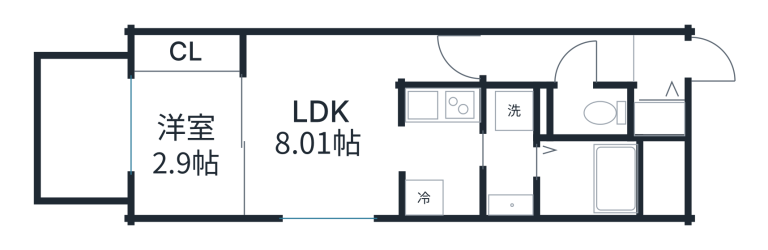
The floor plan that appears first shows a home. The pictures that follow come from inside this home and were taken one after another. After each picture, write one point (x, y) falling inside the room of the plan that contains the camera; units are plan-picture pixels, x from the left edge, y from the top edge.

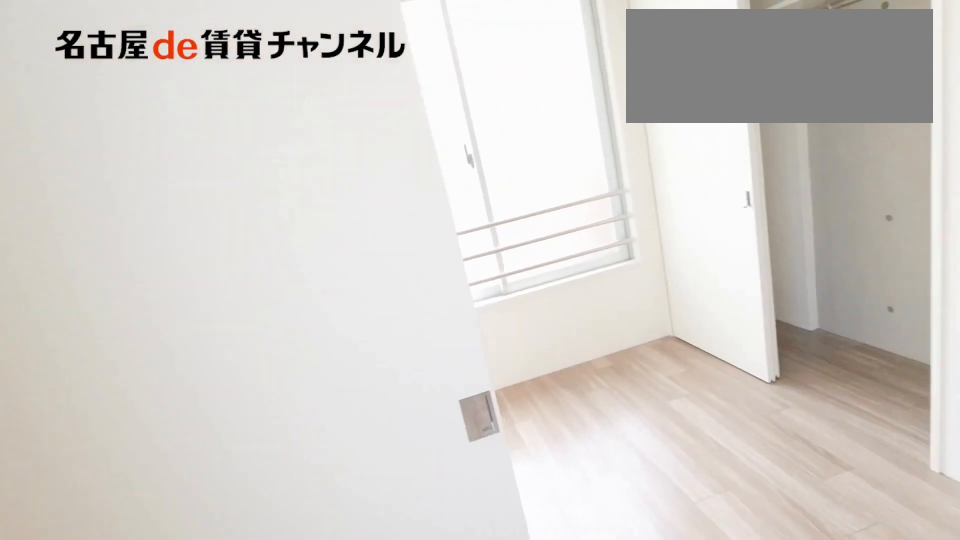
(334, 115)
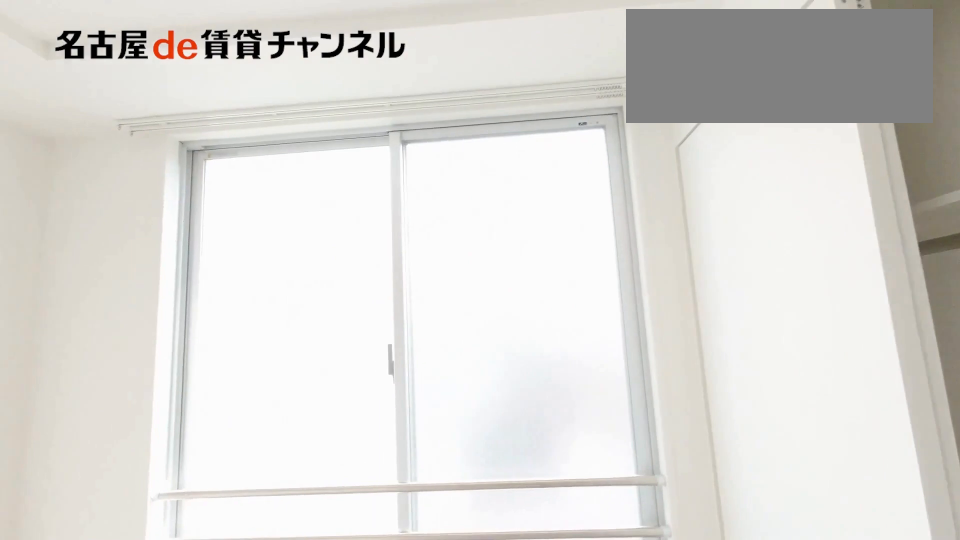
(185, 145)
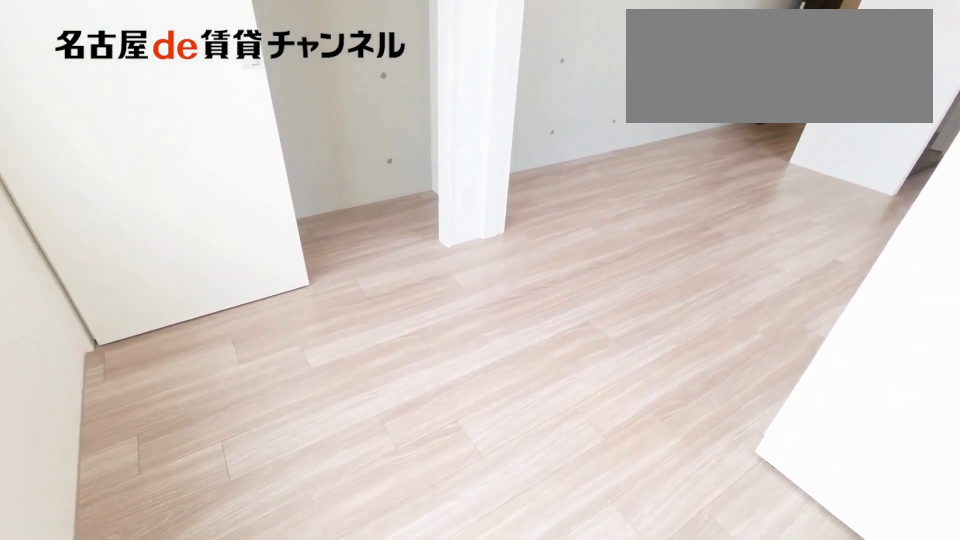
(185, 145)
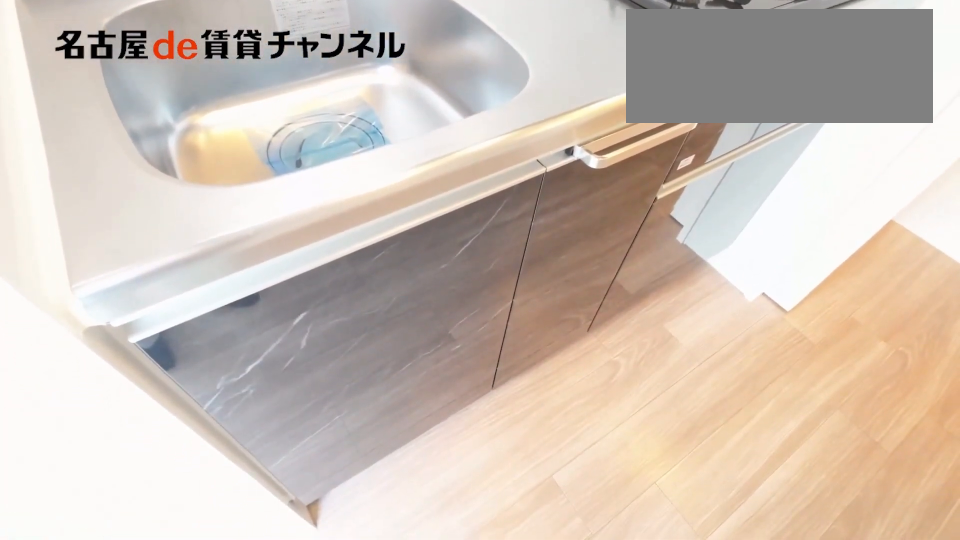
(442, 153)
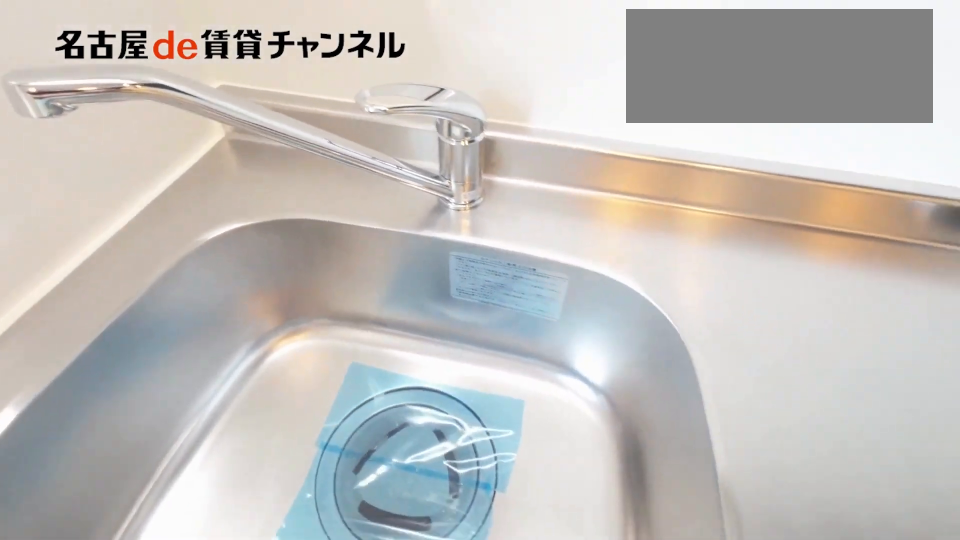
(442, 153)
